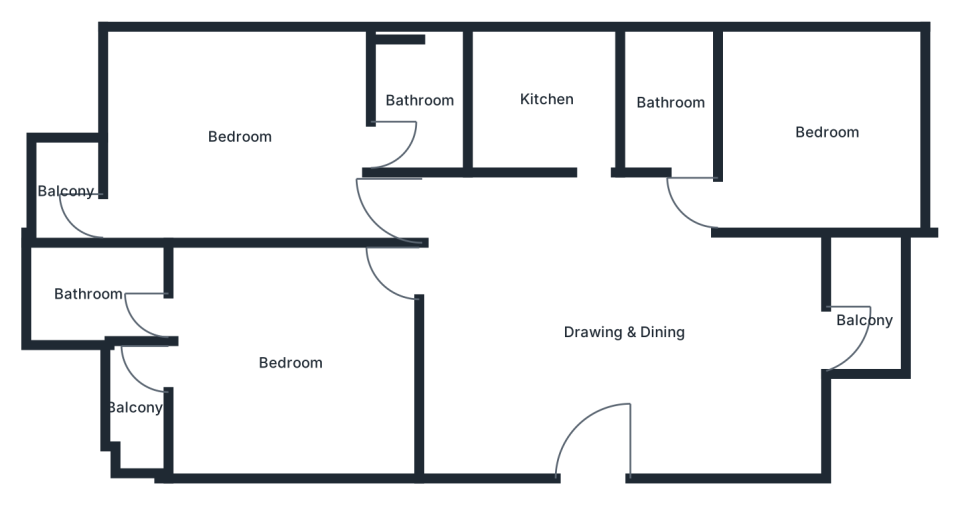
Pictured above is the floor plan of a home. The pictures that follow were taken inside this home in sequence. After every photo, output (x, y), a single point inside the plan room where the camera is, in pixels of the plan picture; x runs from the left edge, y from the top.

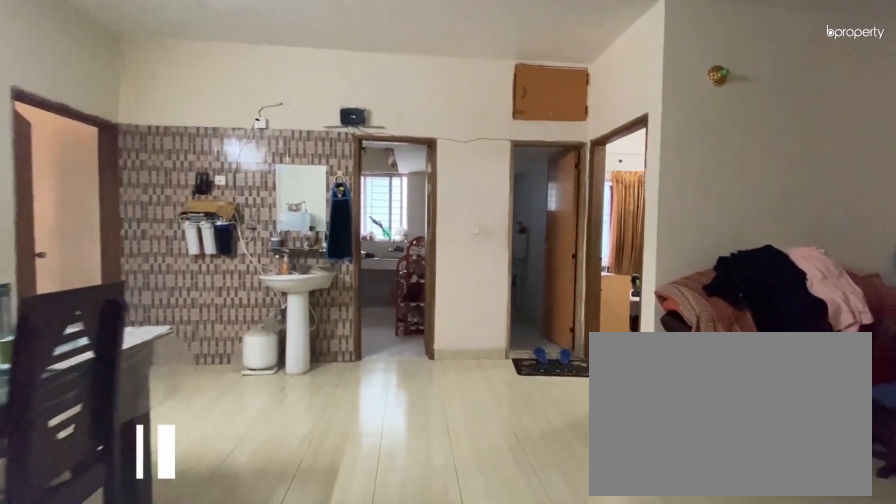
(592, 426)
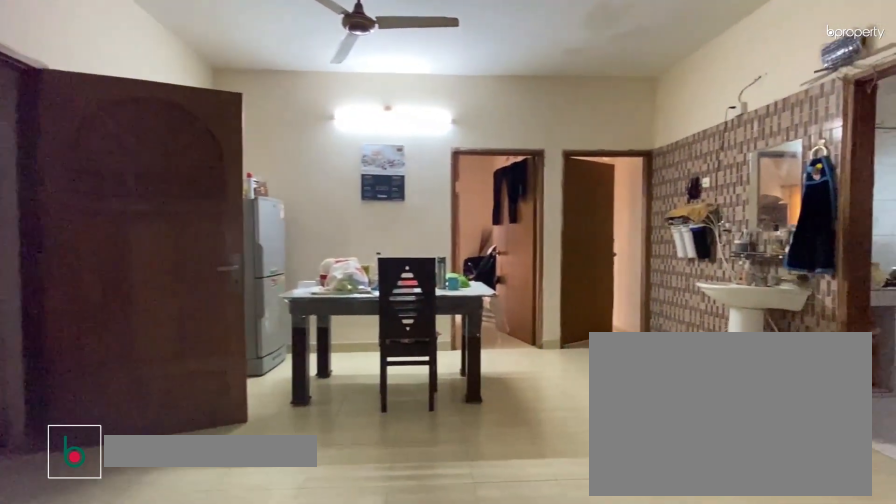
(624, 331)
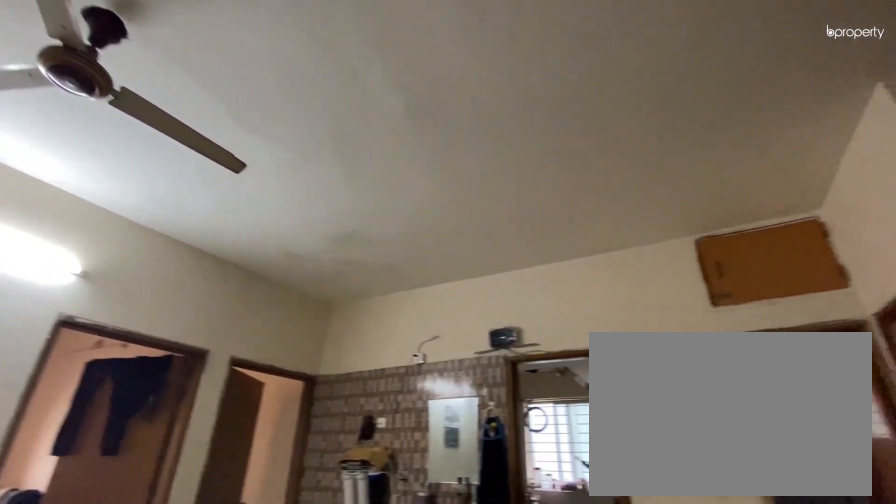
(624, 331)
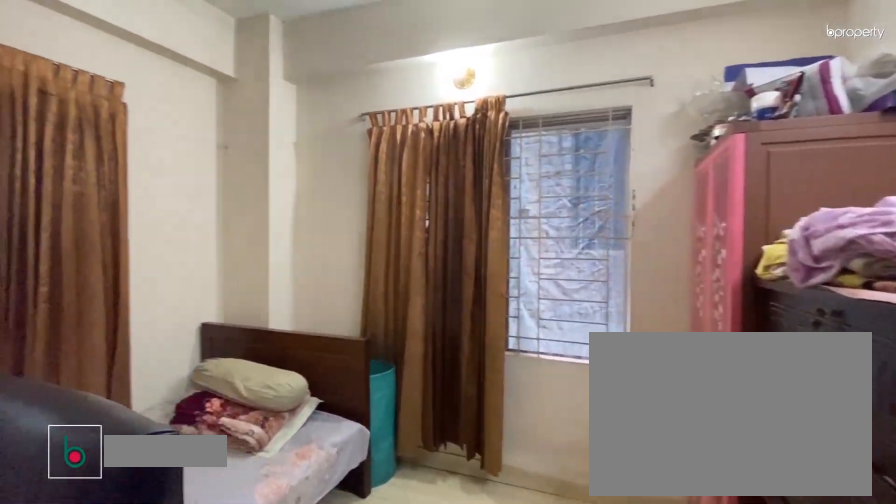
(827, 132)
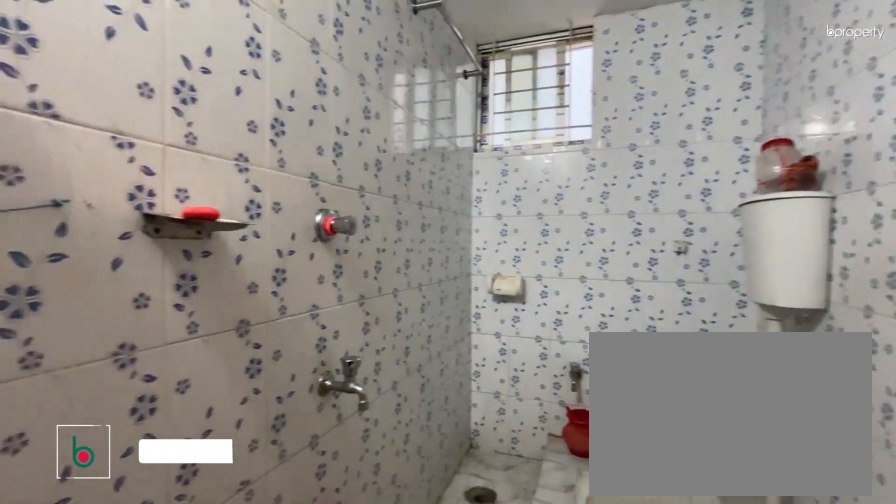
(671, 104)
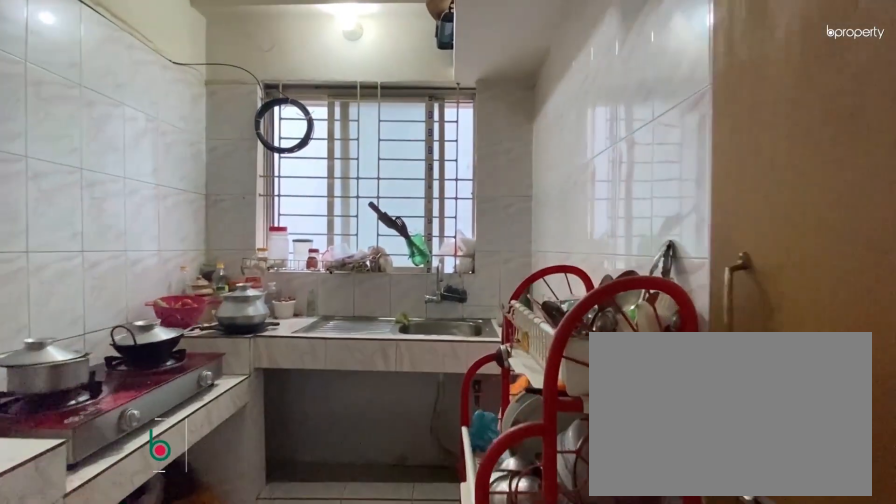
(593, 150)
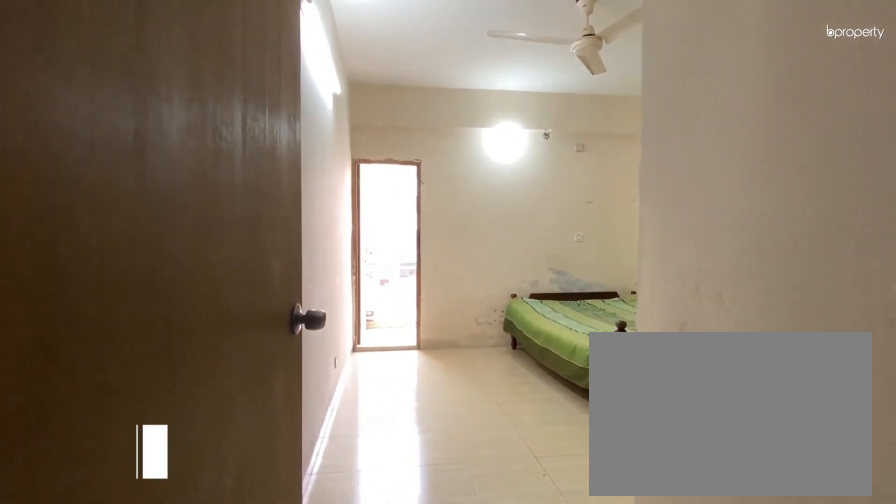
(404, 207)
